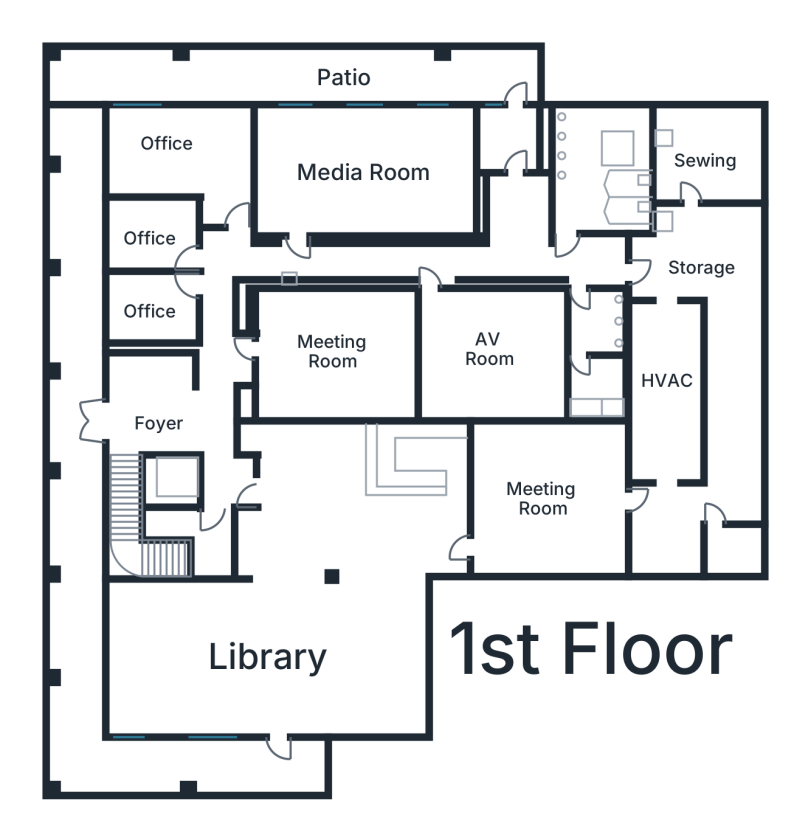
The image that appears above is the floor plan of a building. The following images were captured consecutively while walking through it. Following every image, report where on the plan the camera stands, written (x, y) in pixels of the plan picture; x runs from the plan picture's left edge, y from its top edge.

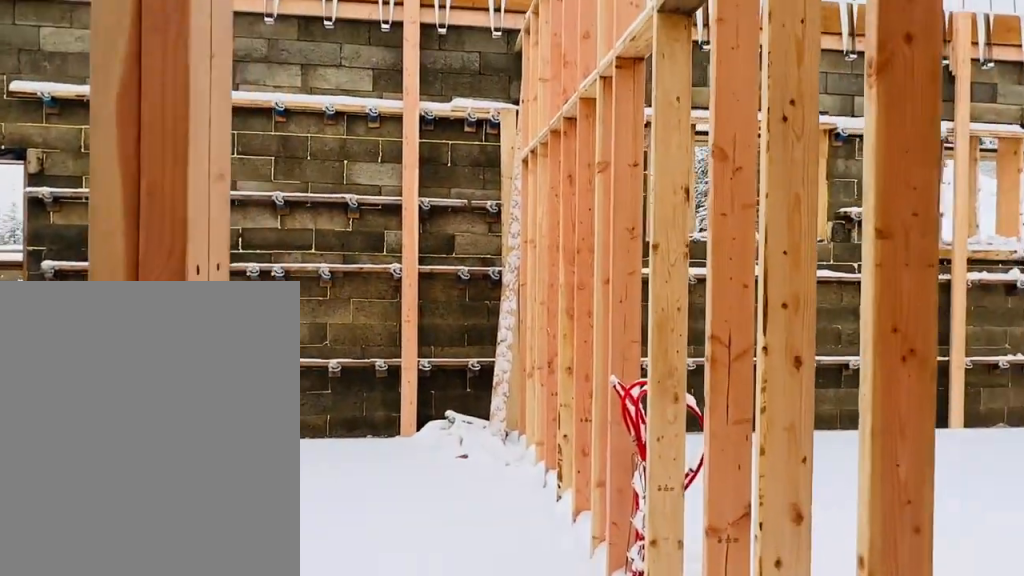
(234, 227)
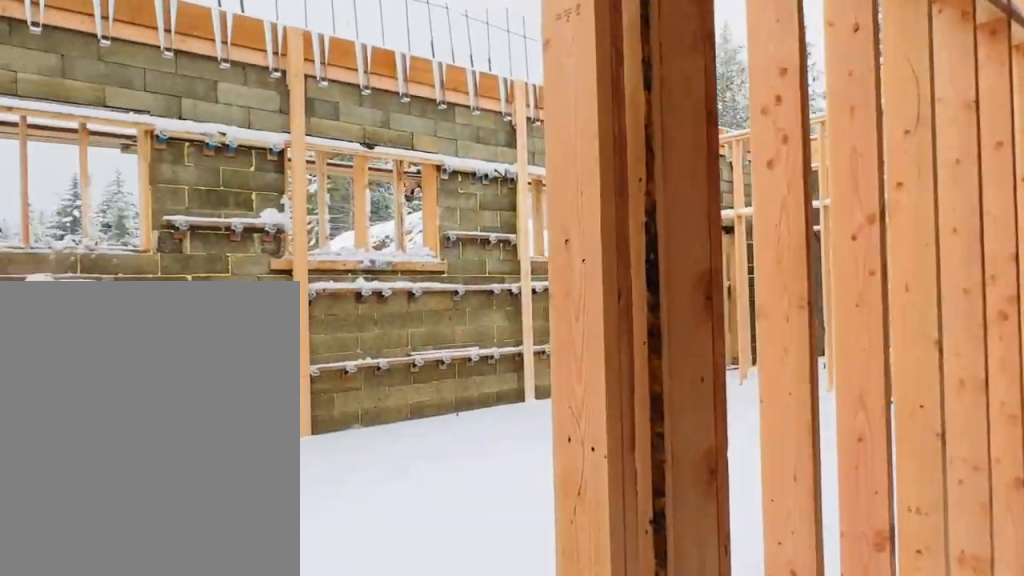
(282, 239)
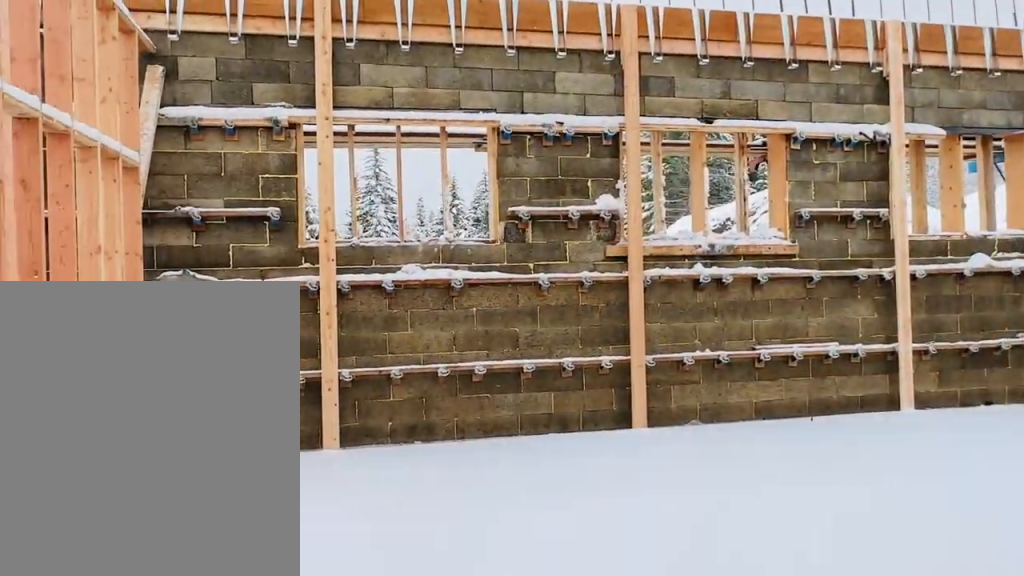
(291, 240)
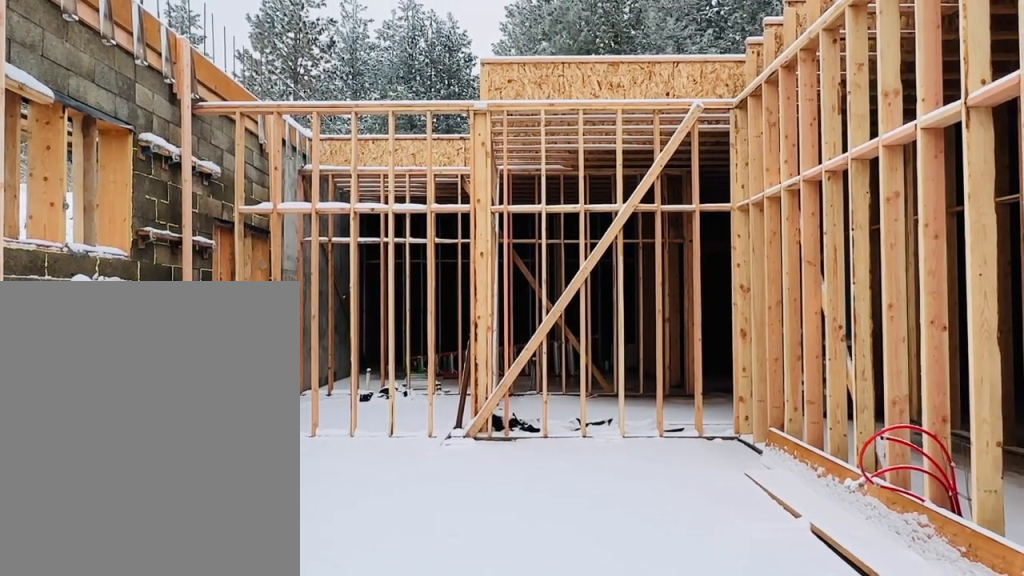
(317, 167)
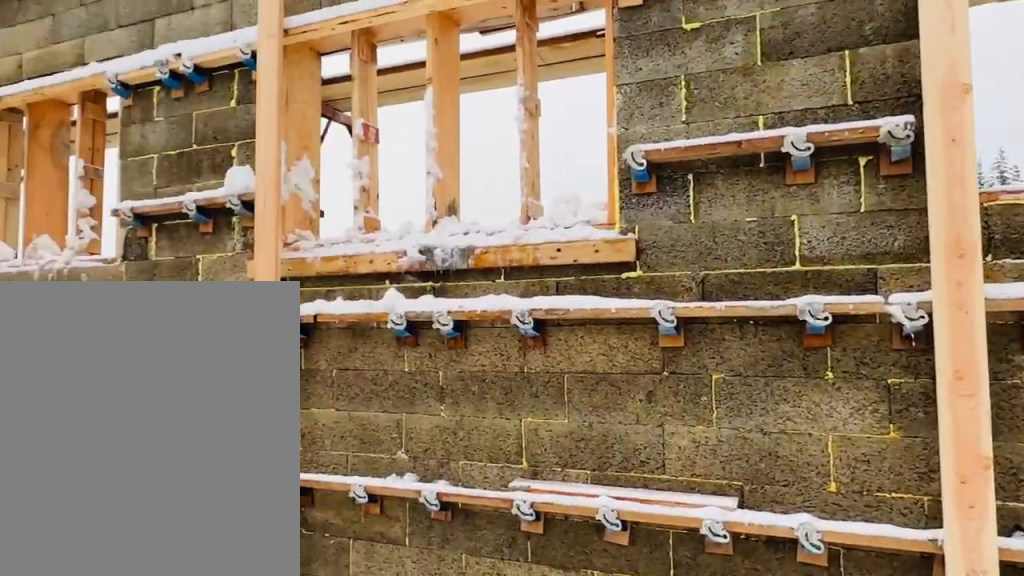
(450, 170)
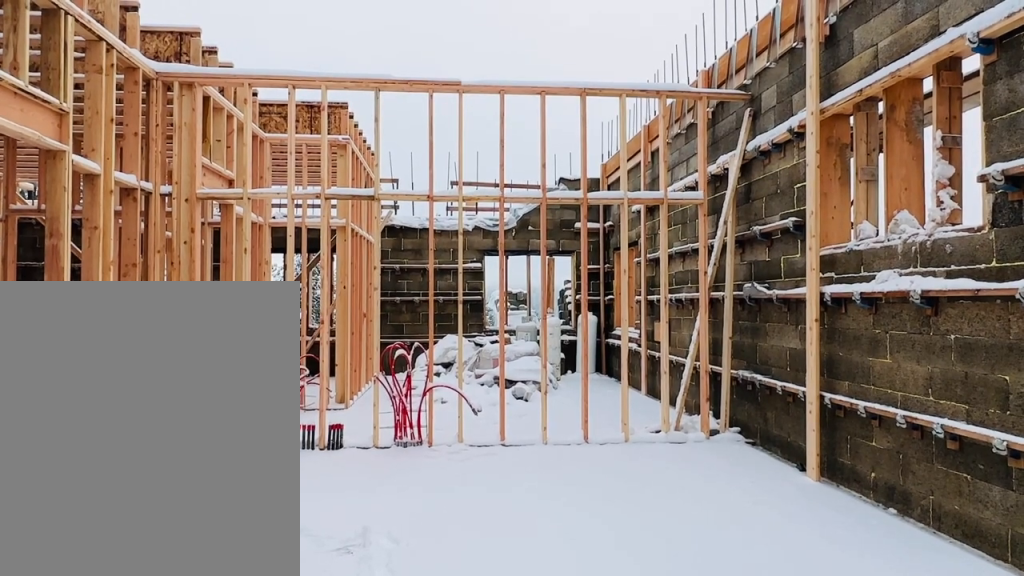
(453, 167)
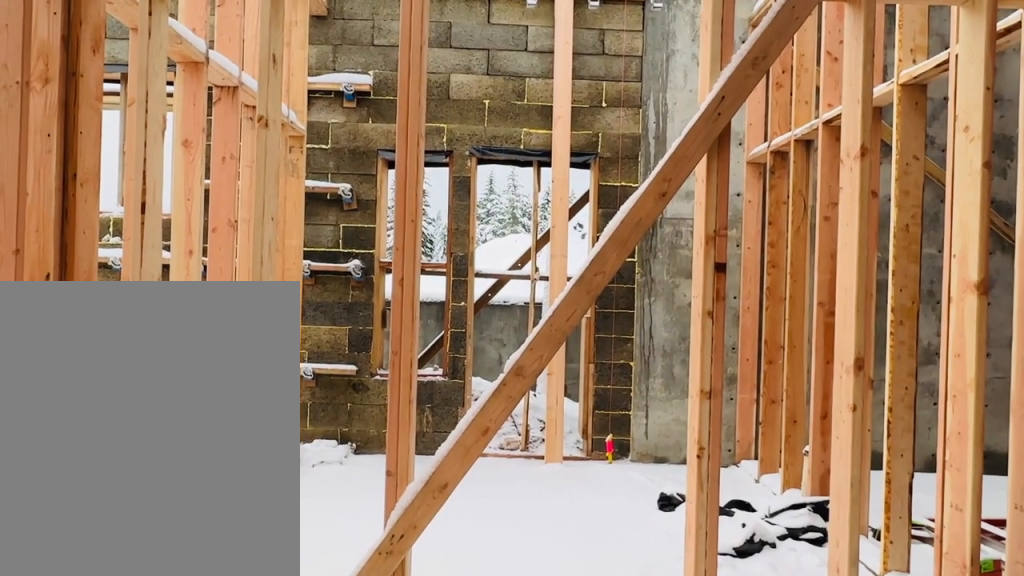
(514, 227)
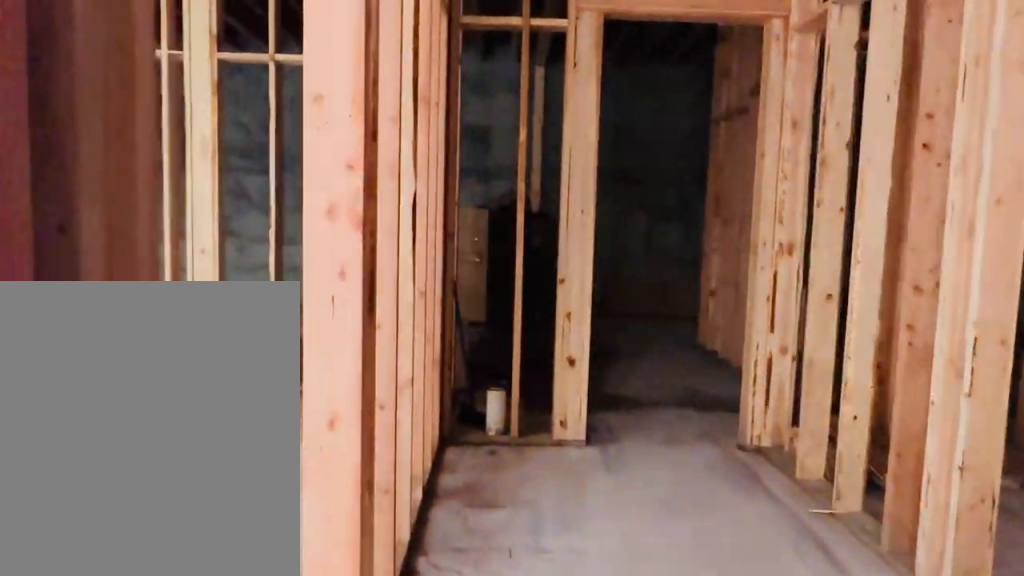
(550, 235)
